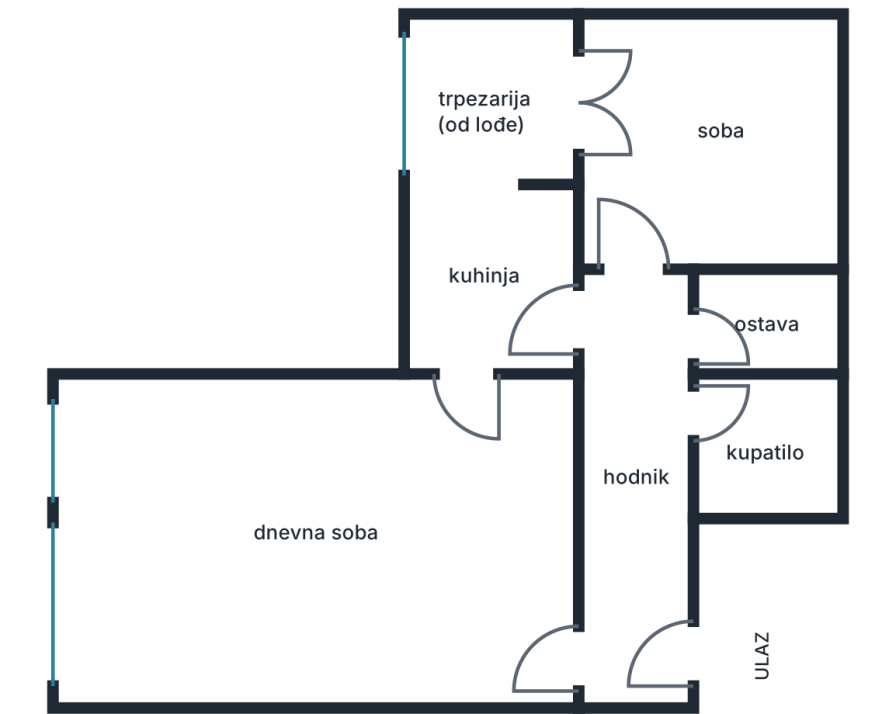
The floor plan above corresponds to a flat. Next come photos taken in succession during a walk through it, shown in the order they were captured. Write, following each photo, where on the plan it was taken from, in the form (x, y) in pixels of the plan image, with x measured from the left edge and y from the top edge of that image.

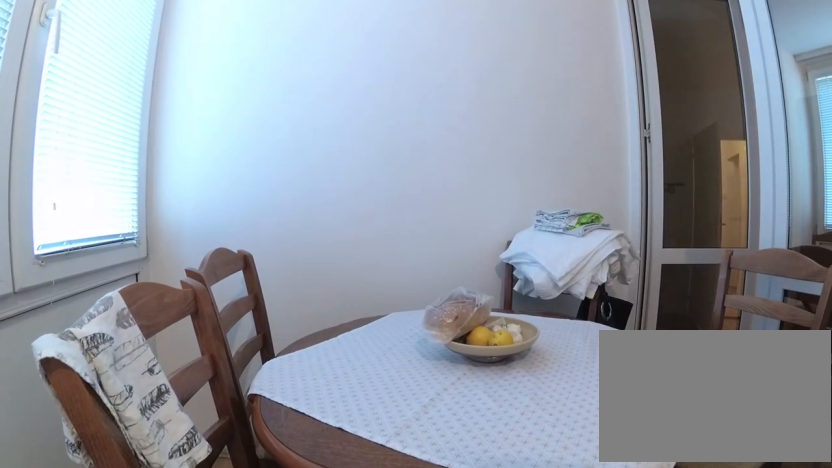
(476, 207)
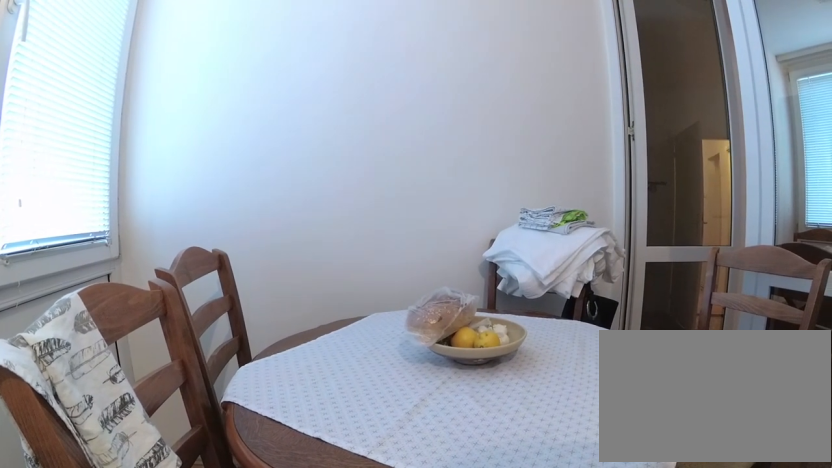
(477, 193)
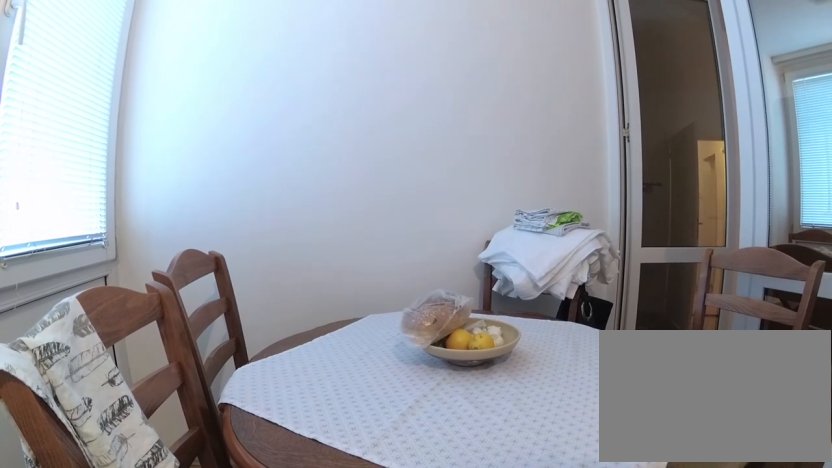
(477, 193)
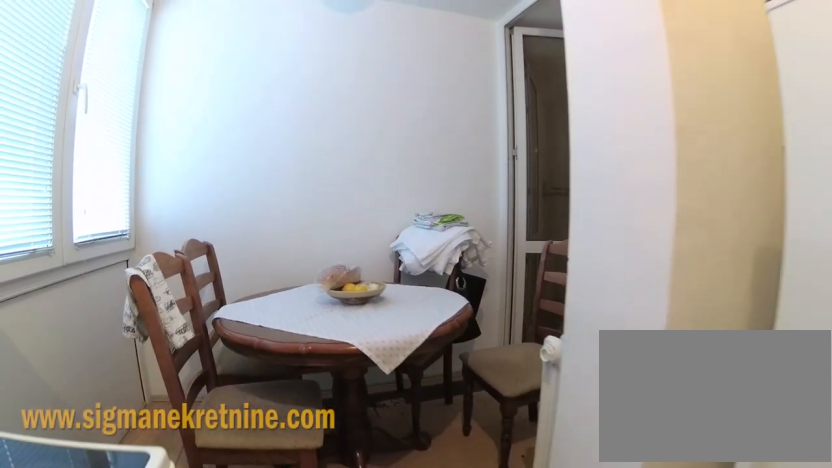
(476, 288)
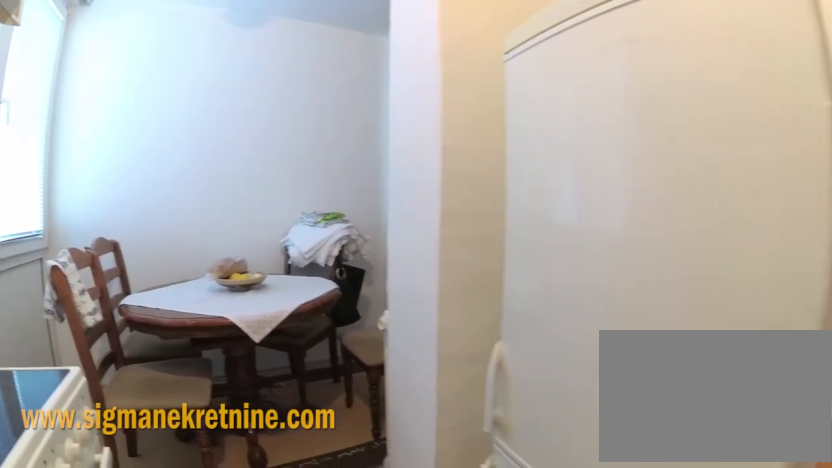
(469, 325)
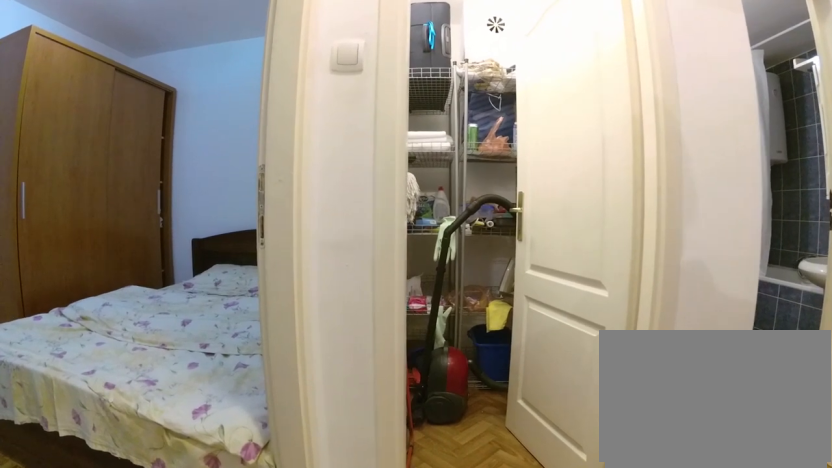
(568, 328)
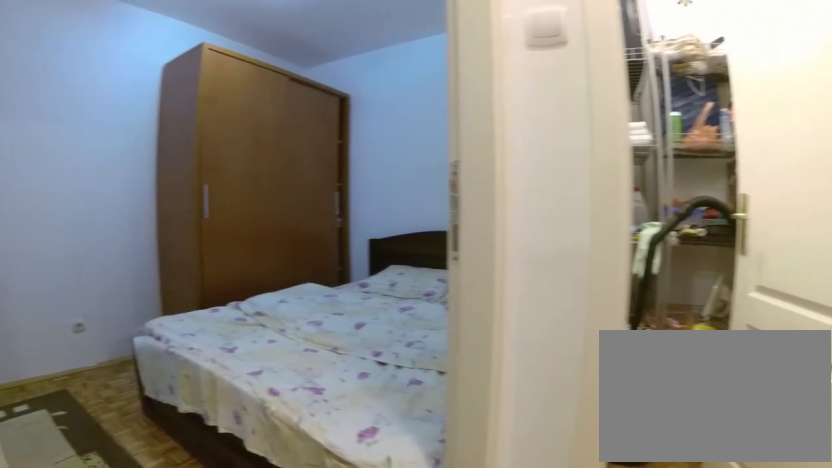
(583, 324)
